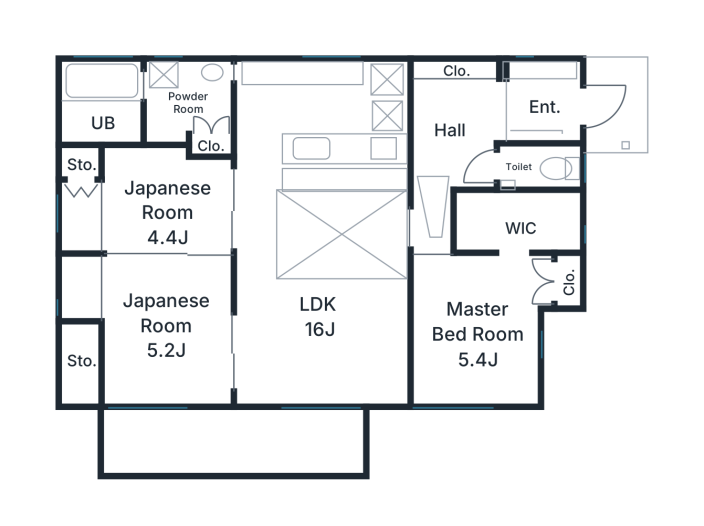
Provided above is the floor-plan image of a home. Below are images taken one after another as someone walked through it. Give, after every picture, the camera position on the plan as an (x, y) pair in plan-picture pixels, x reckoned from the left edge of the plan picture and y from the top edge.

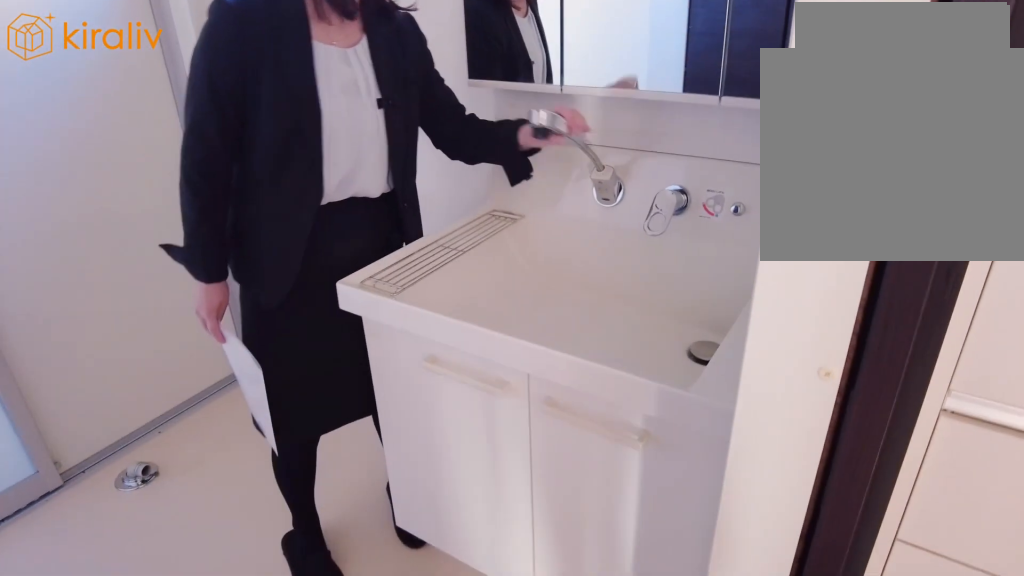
(188, 122)
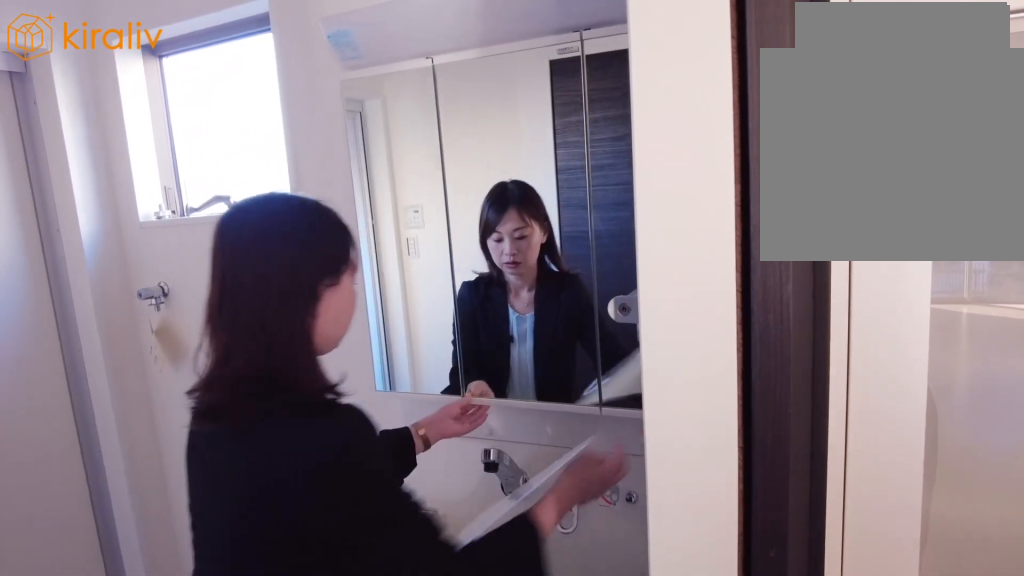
(175, 125)
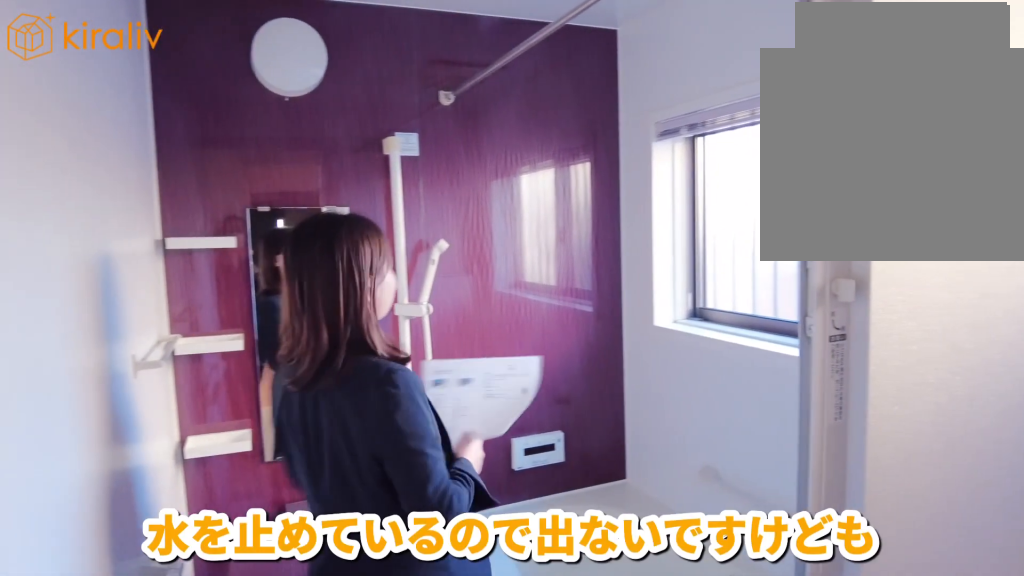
(107, 125)
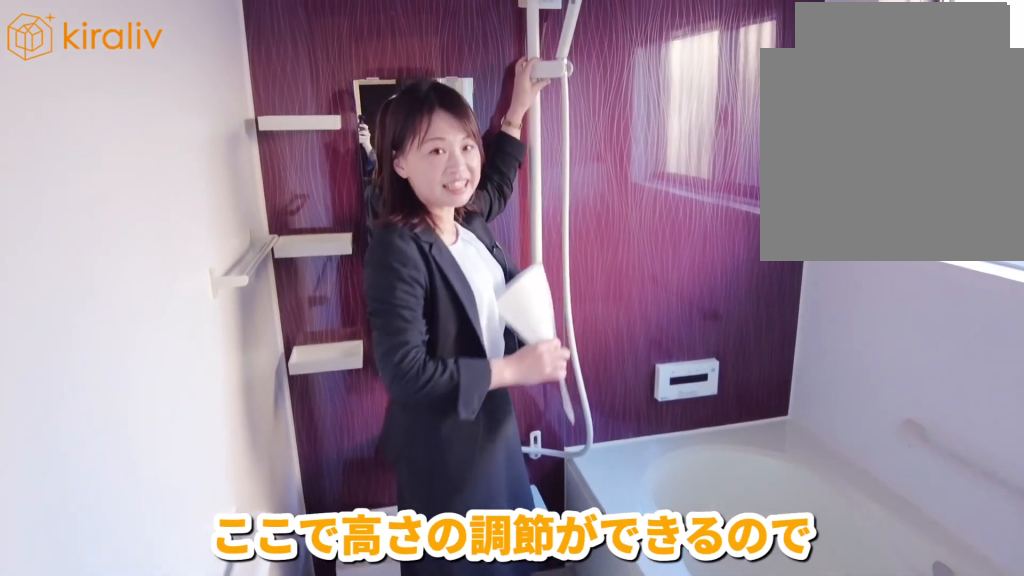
(107, 125)
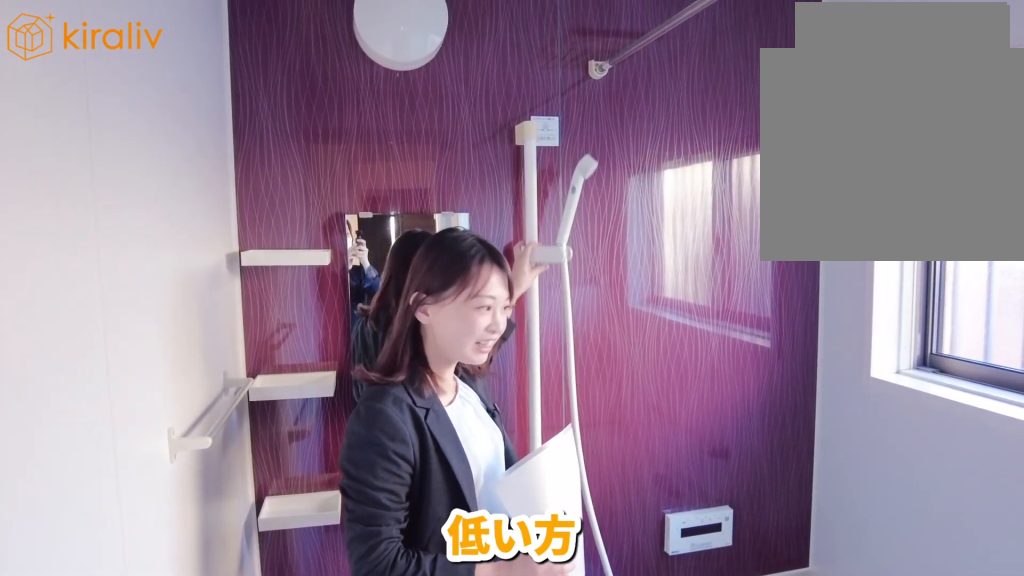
(108, 125)
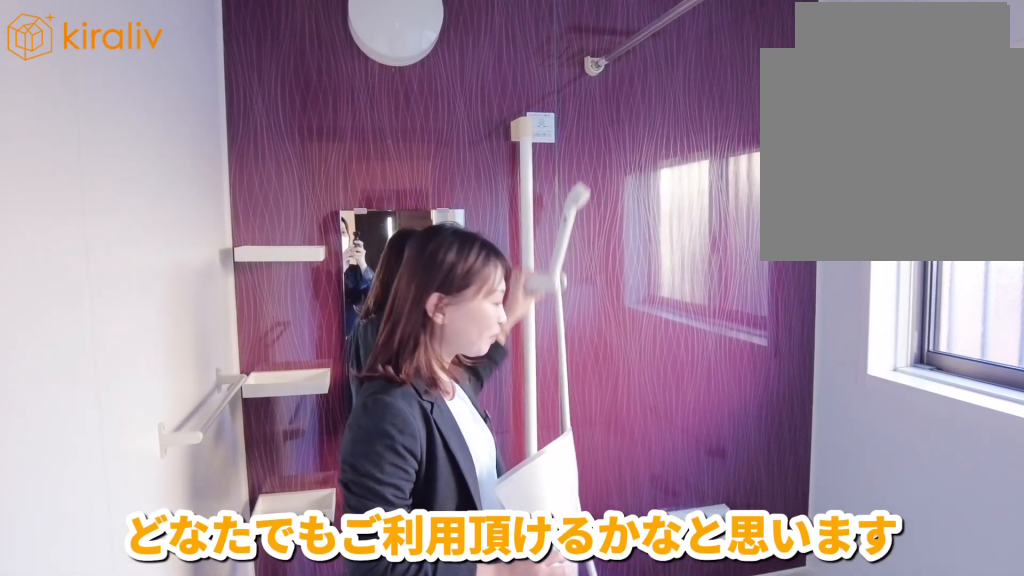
(108, 125)
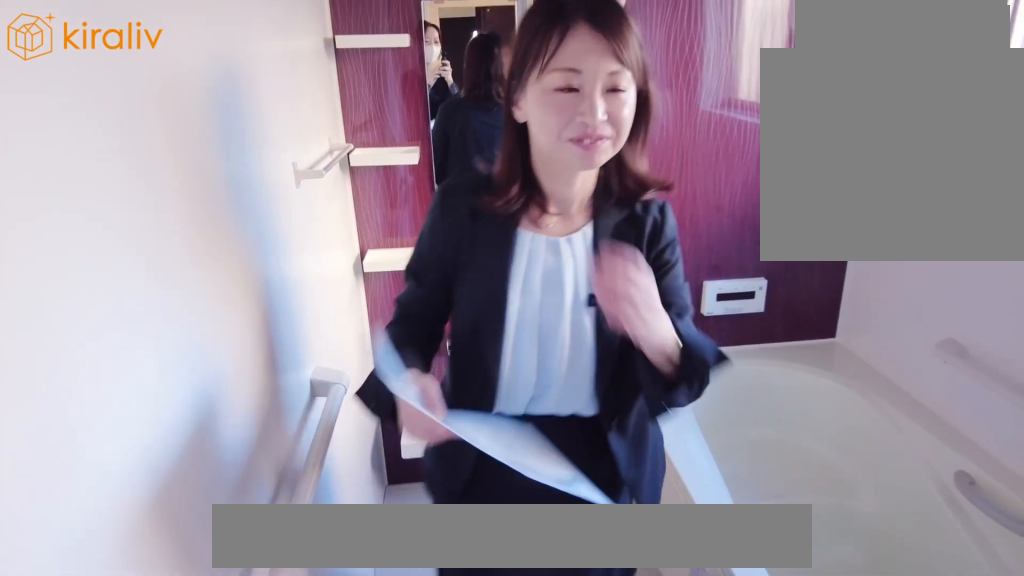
(107, 123)
